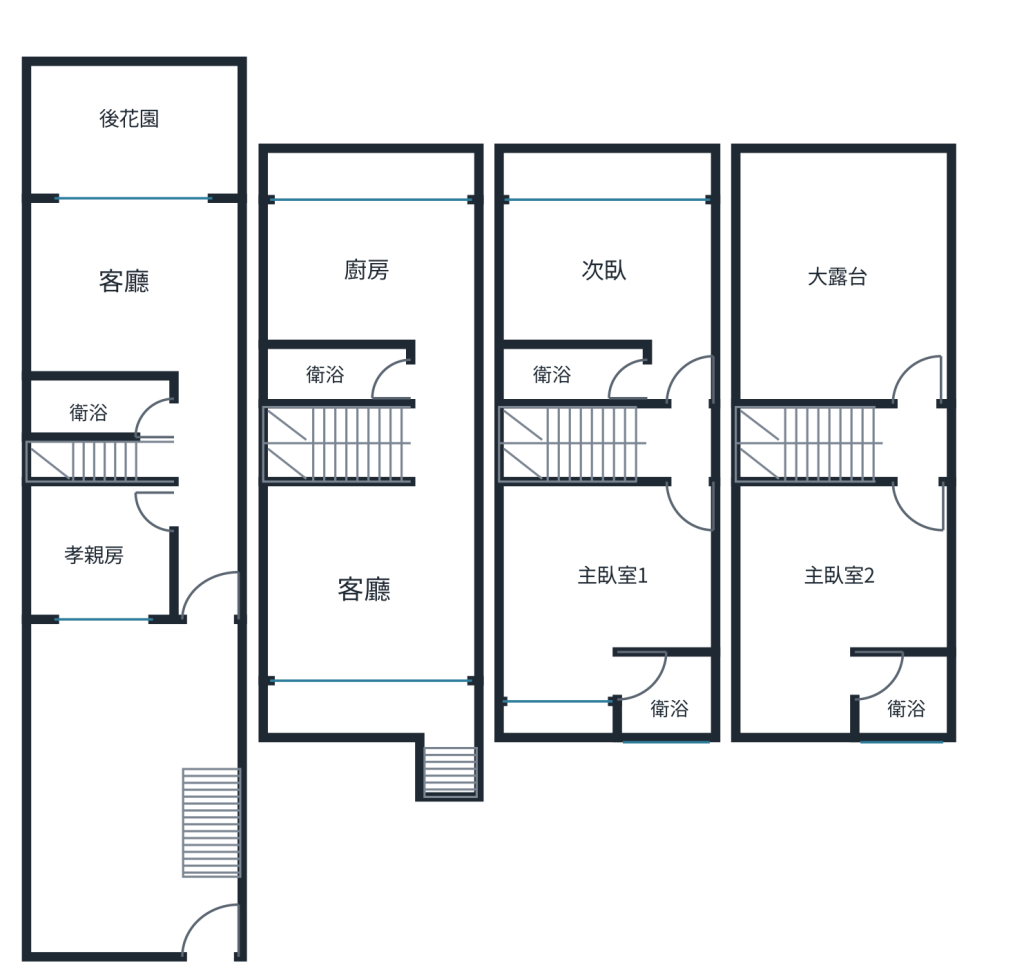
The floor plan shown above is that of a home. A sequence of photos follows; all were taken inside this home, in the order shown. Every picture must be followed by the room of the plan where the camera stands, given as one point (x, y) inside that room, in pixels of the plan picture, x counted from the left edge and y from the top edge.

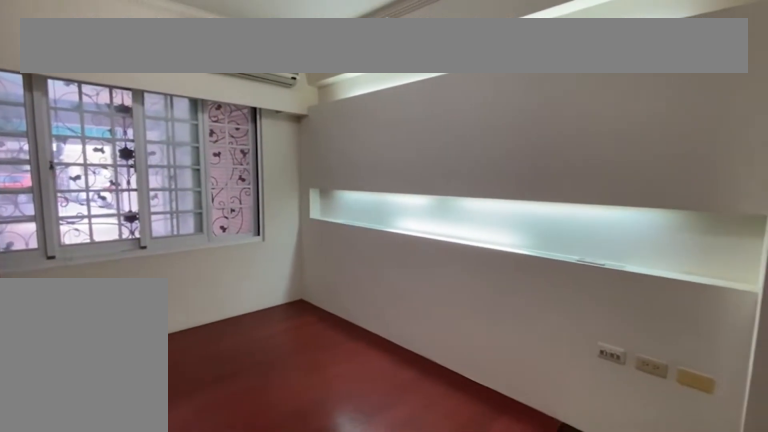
(107, 554)
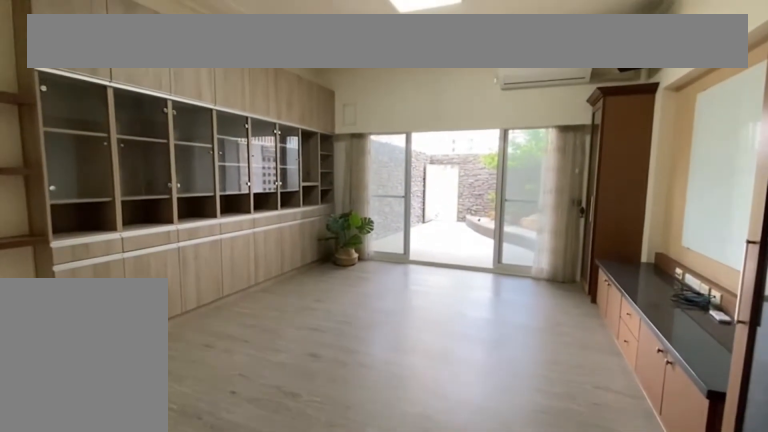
(125, 288)
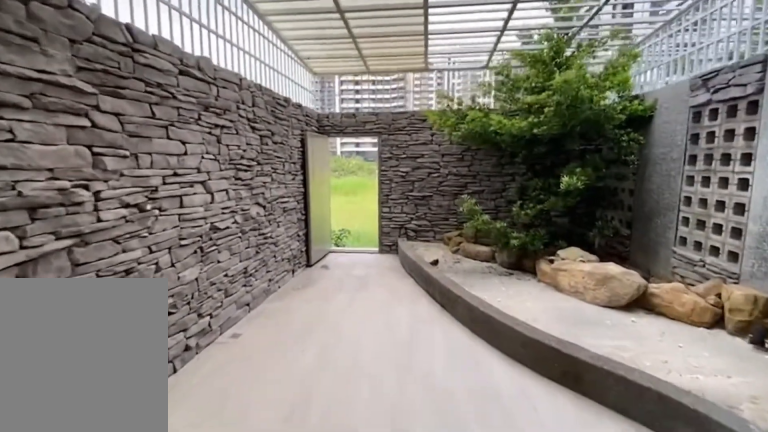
(109, 158)
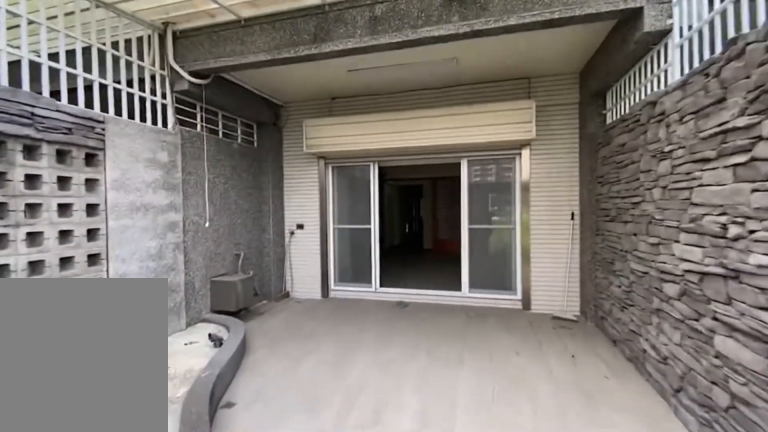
(109, 156)
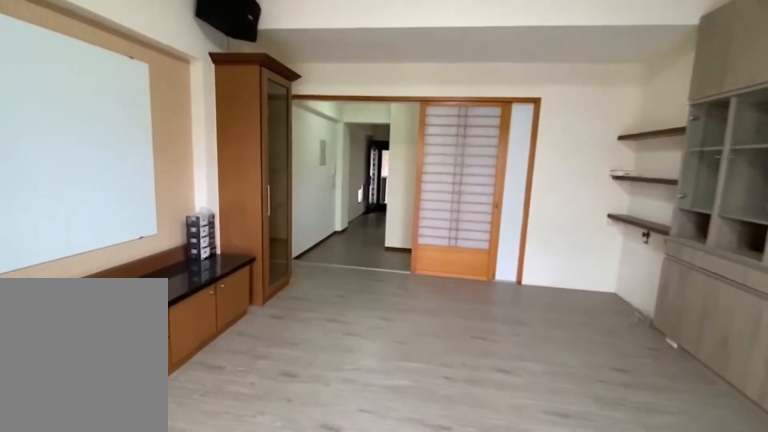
(108, 310)
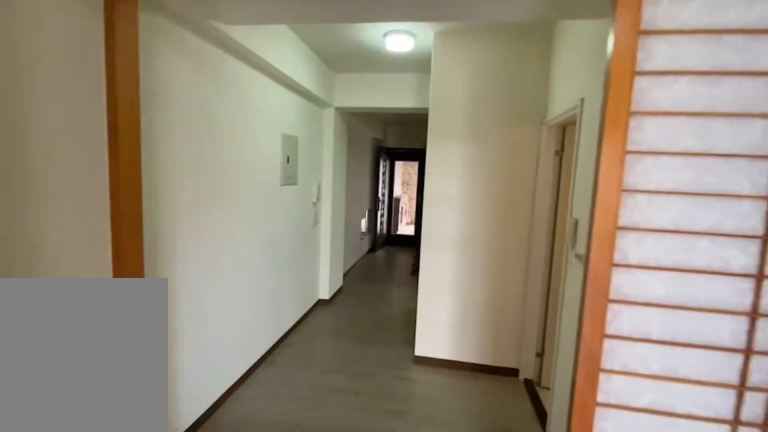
(108, 310)
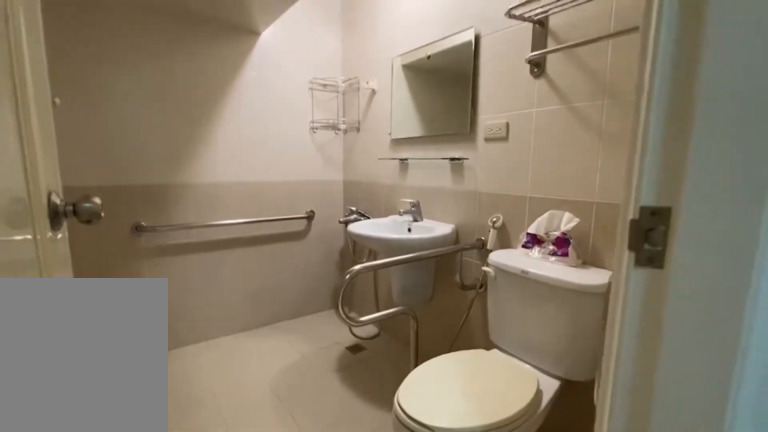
(108, 389)
